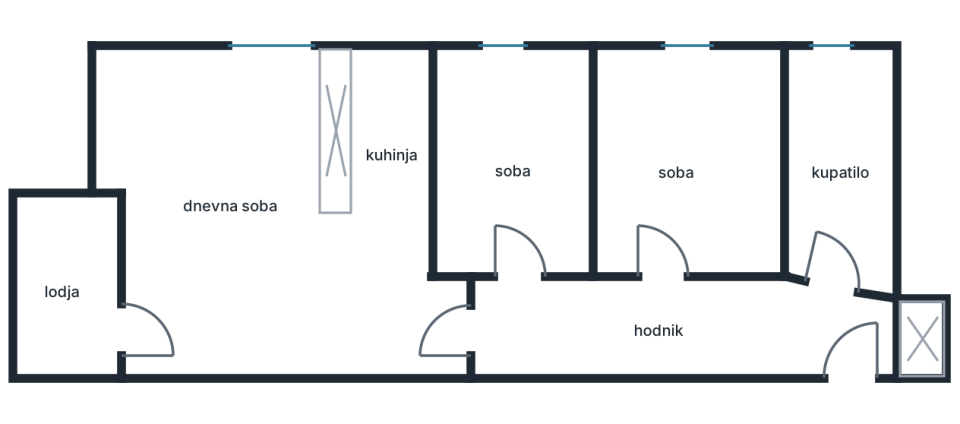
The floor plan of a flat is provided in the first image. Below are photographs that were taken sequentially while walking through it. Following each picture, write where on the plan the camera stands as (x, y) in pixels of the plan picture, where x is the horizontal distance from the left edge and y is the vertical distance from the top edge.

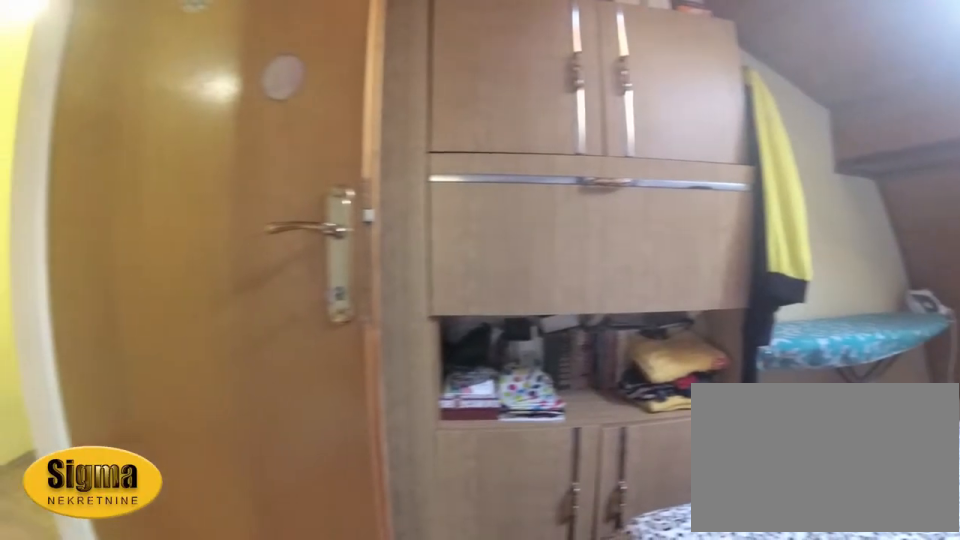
(710, 187)
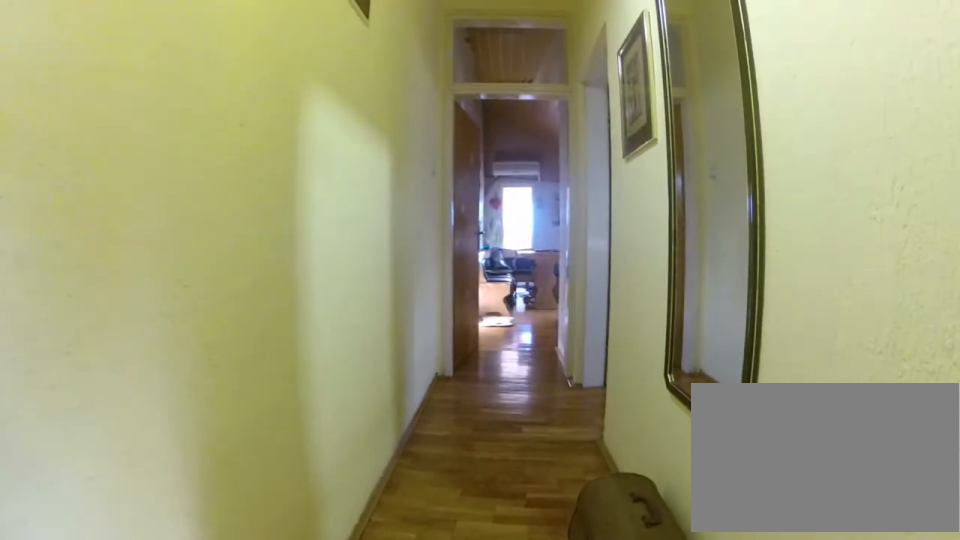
(656, 319)
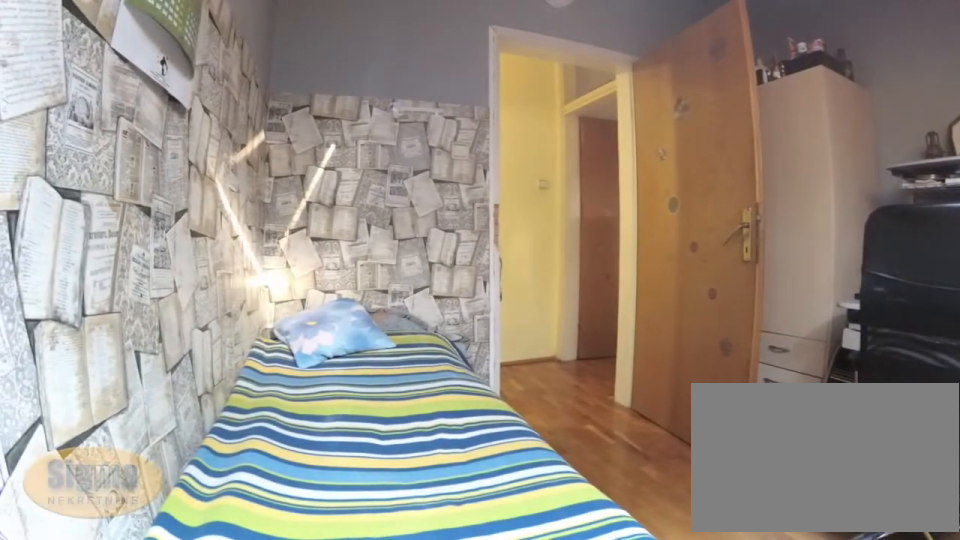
(552, 94)
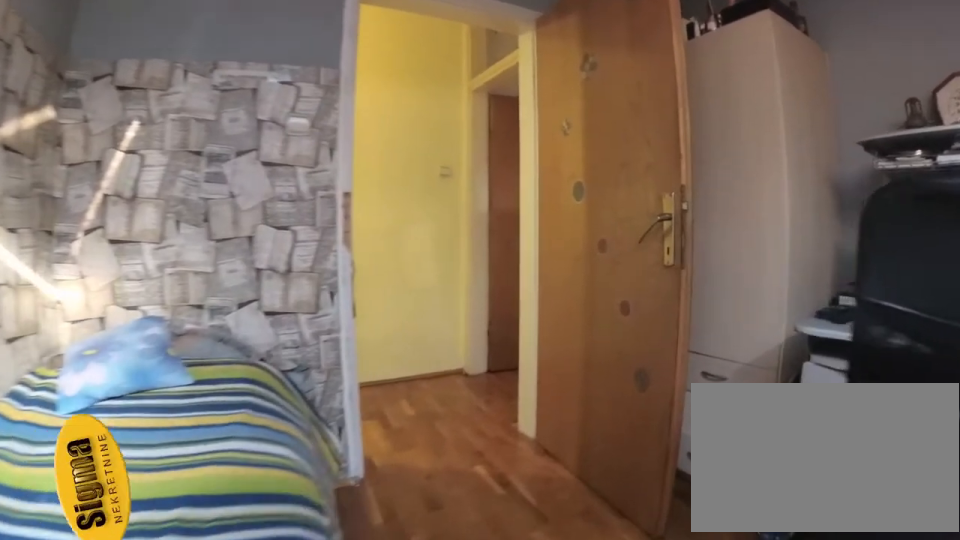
(532, 132)
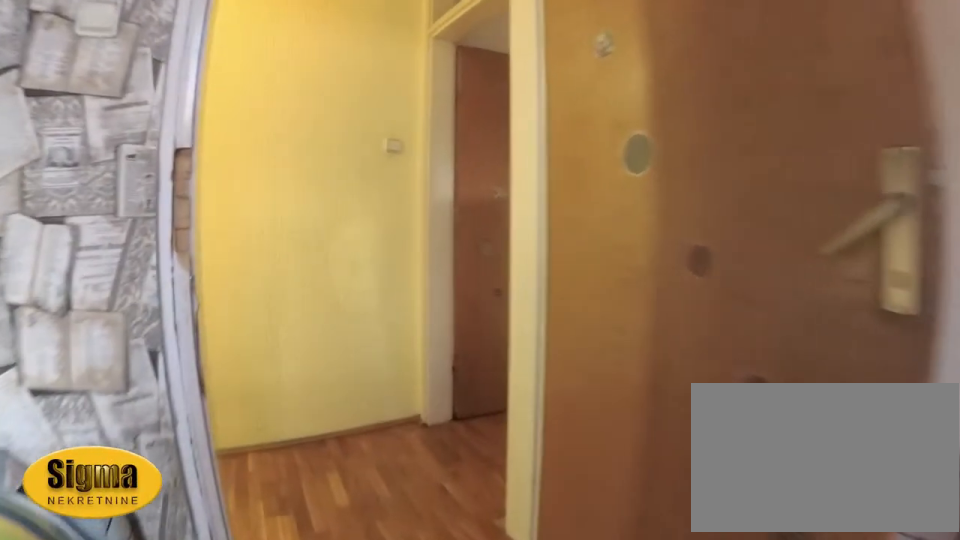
(522, 182)
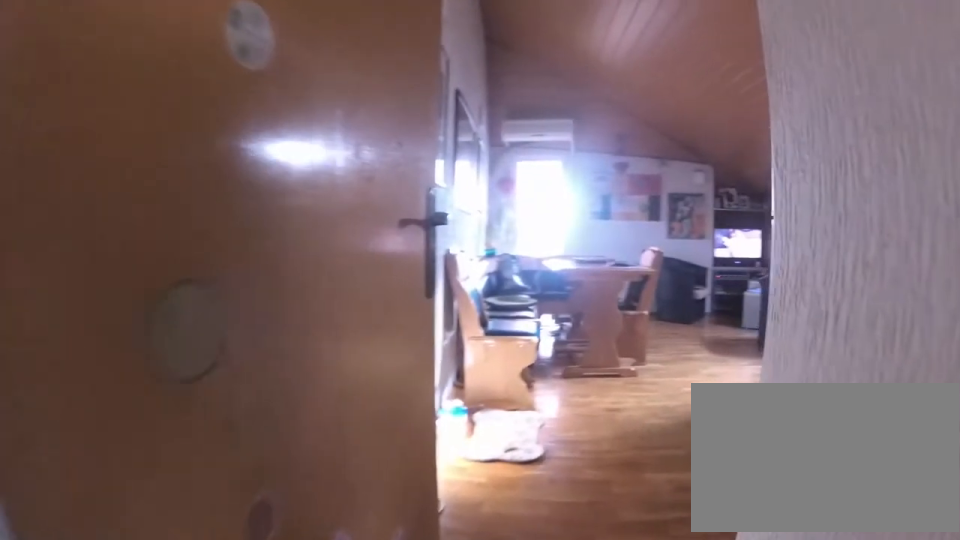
(514, 320)
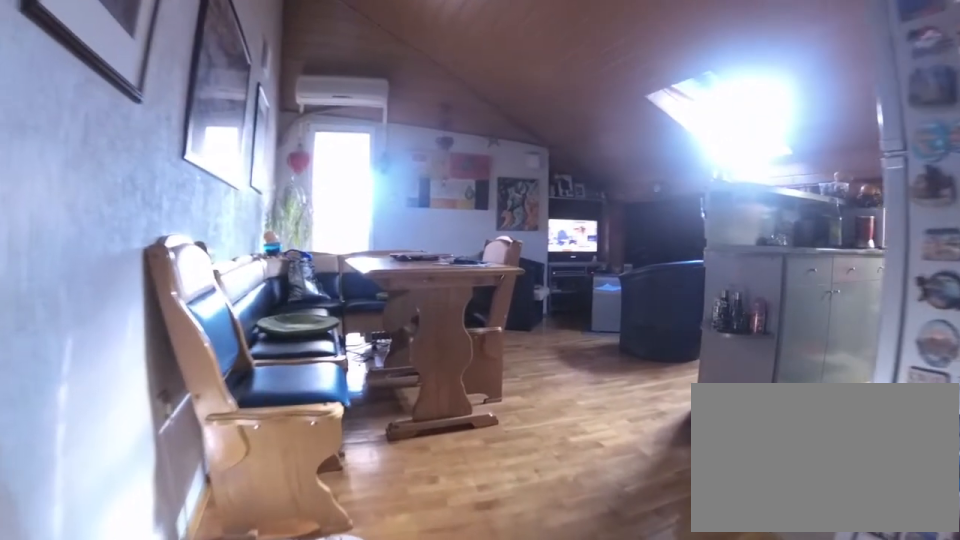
(474, 332)
